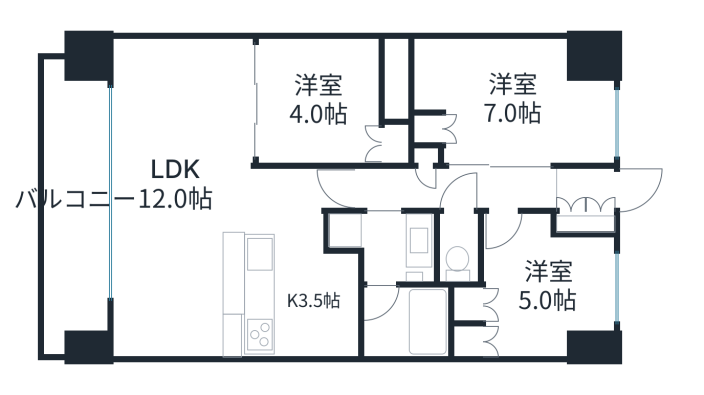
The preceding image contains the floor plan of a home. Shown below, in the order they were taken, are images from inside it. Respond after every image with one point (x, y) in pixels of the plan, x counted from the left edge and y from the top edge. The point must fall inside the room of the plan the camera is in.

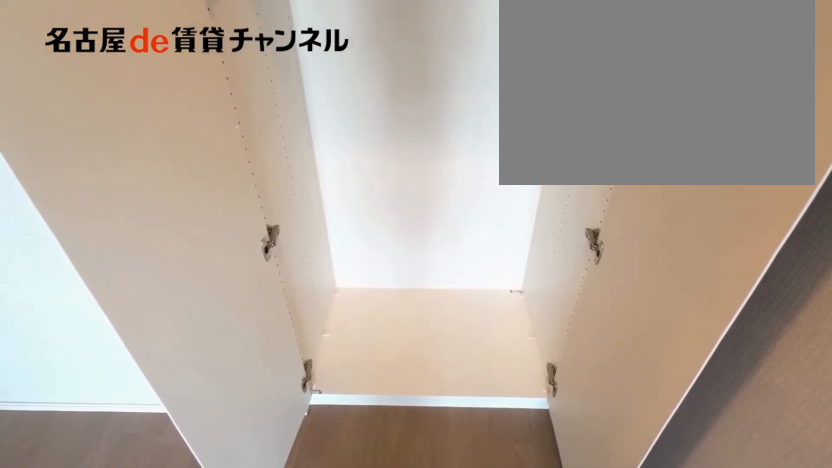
(397, 145)
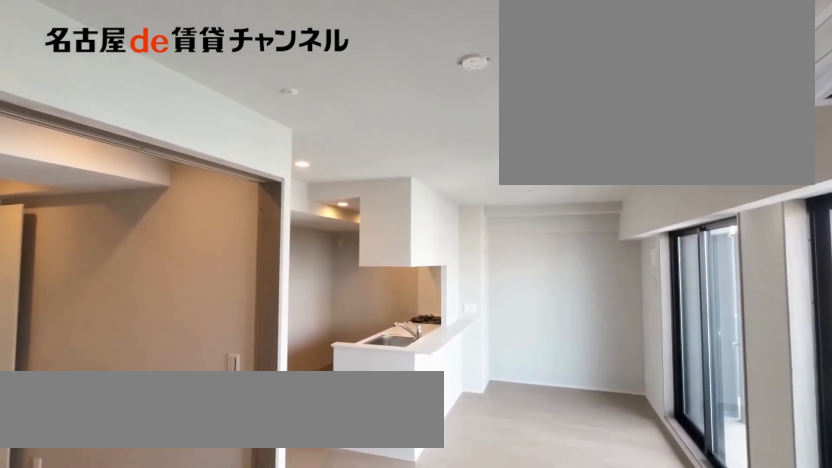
(176, 188)
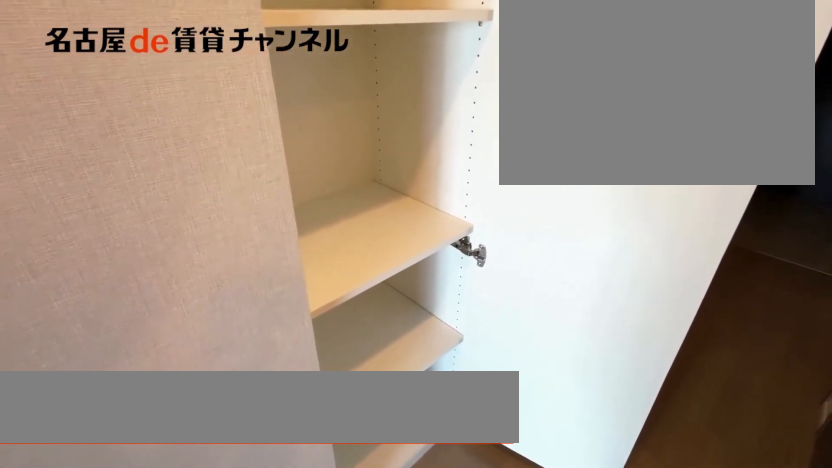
(424, 156)
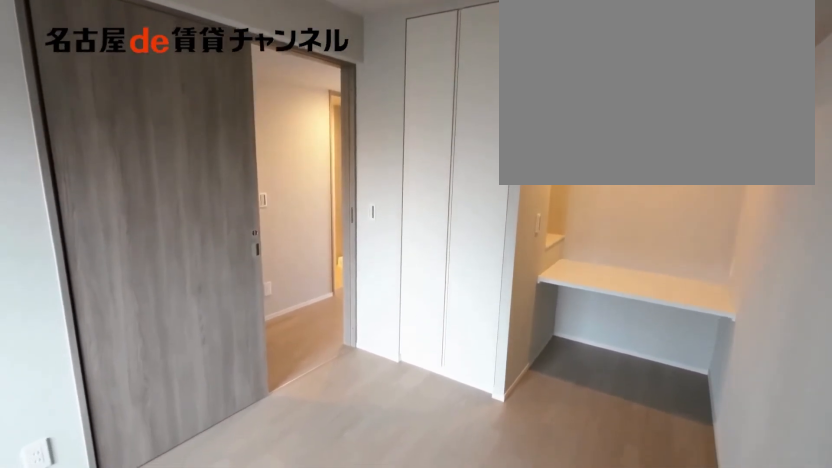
(512, 99)
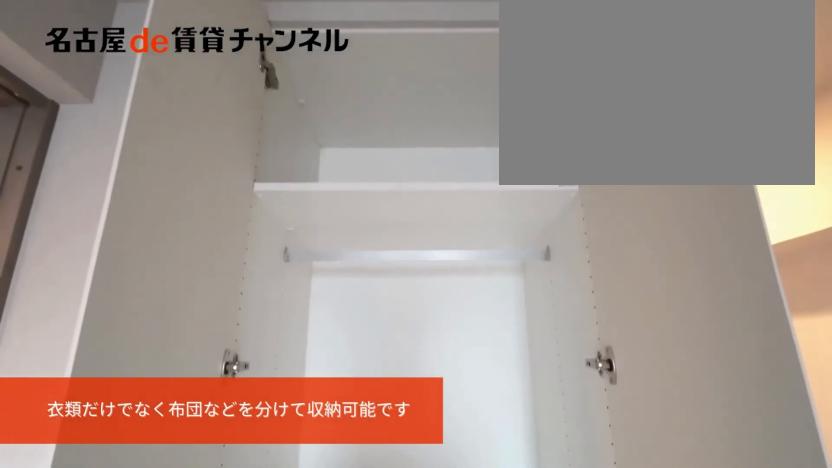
(426, 128)
